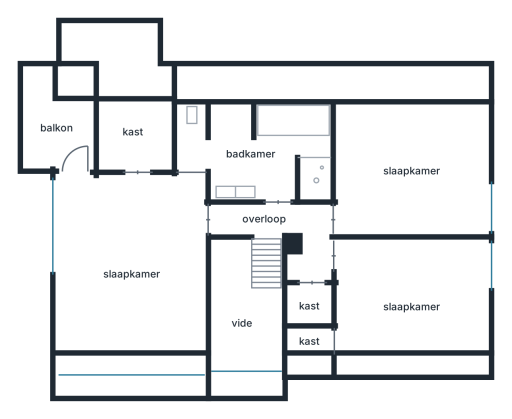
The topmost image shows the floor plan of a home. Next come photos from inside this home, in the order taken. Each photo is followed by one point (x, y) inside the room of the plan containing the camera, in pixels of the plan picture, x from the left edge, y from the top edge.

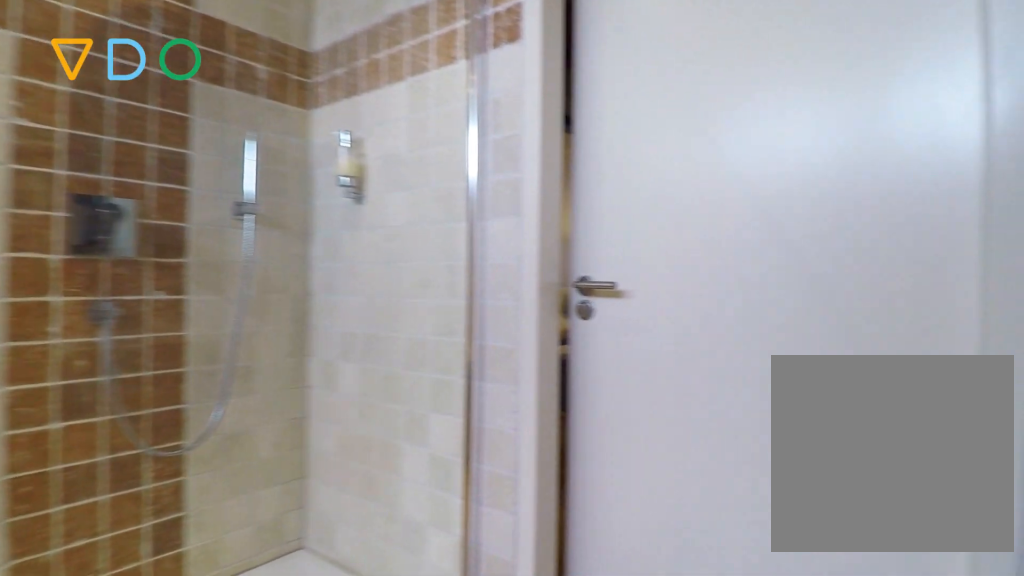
(254, 152)
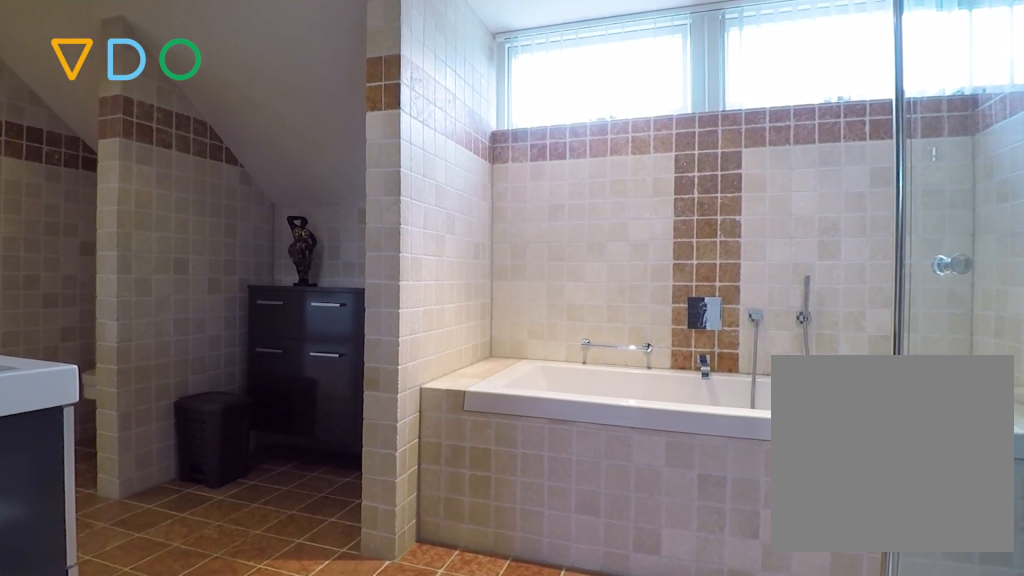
(254, 152)
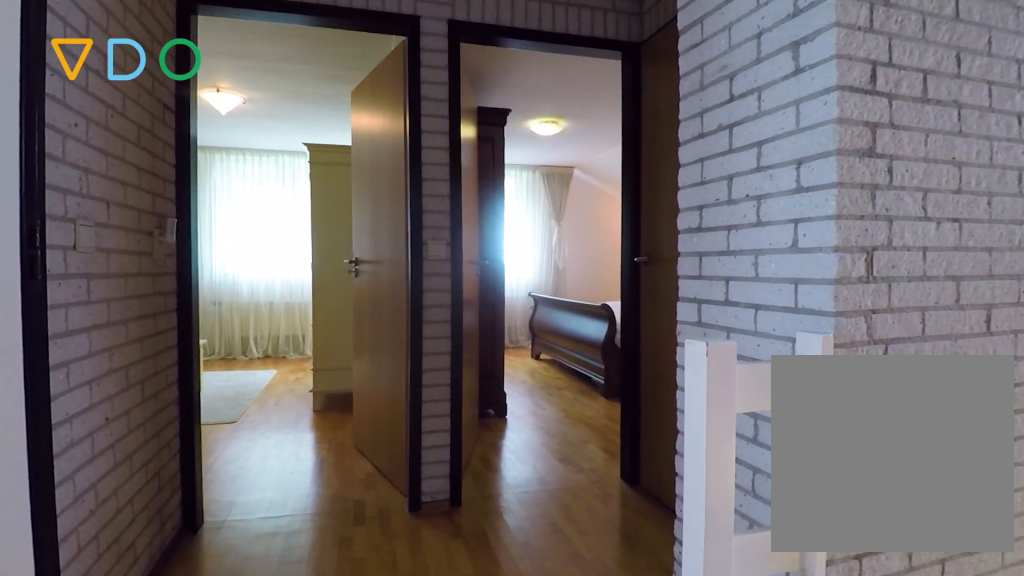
(283, 233)
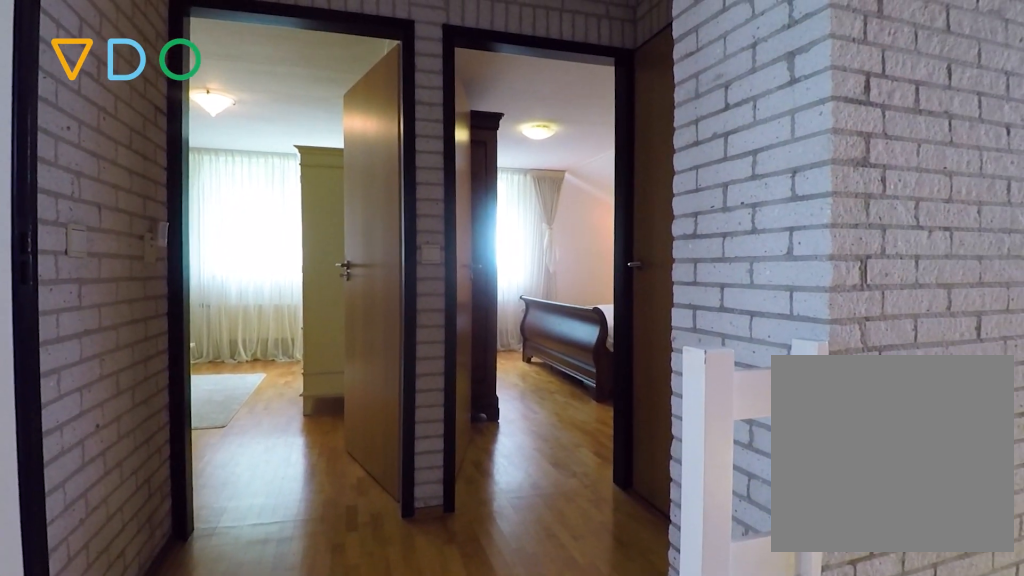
(283, 233)
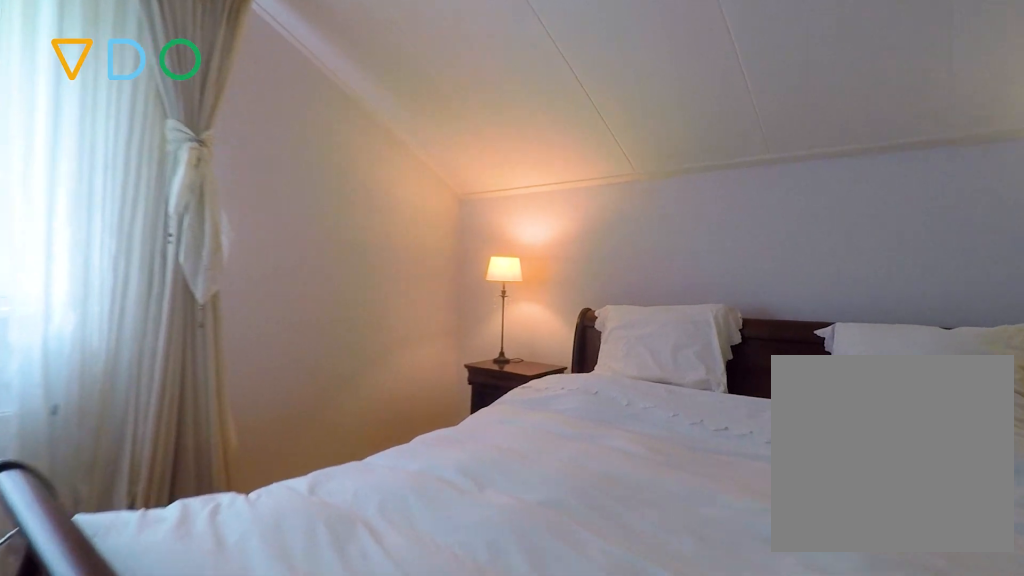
(411, 296)
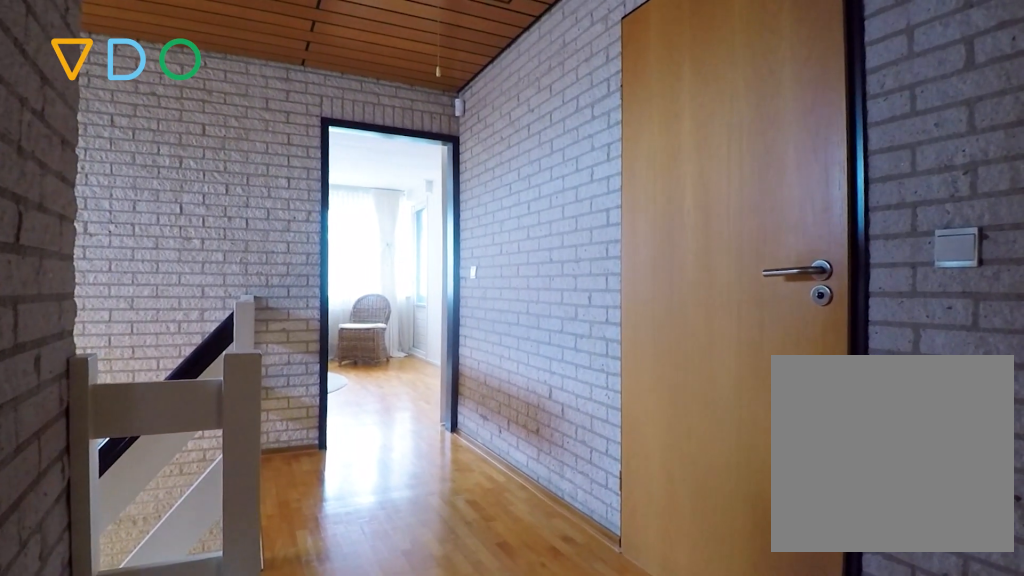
(283, 233)
